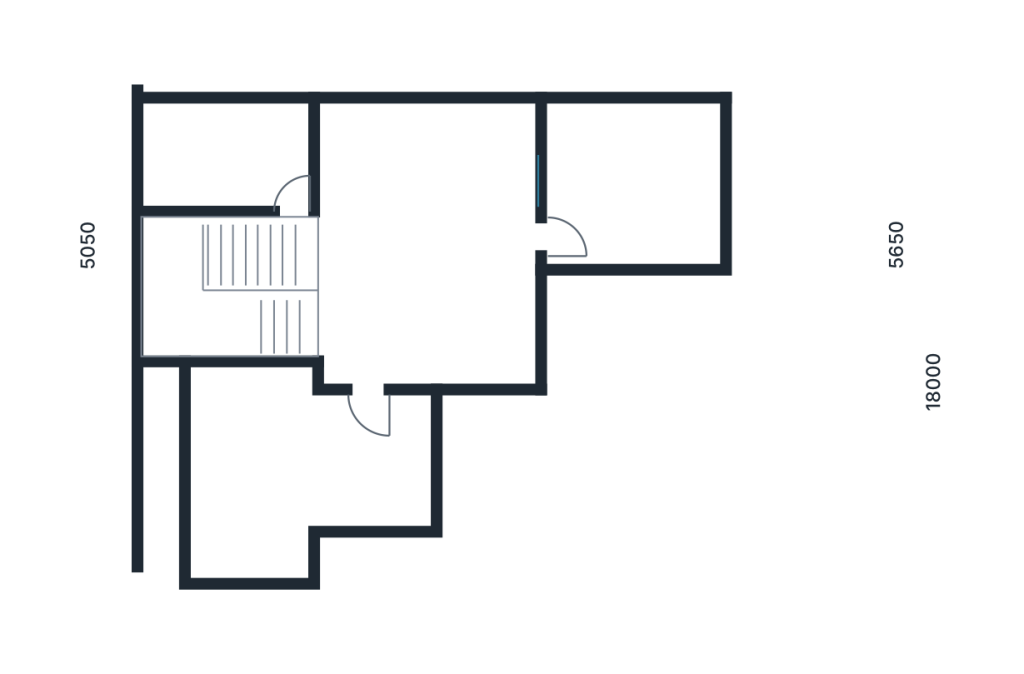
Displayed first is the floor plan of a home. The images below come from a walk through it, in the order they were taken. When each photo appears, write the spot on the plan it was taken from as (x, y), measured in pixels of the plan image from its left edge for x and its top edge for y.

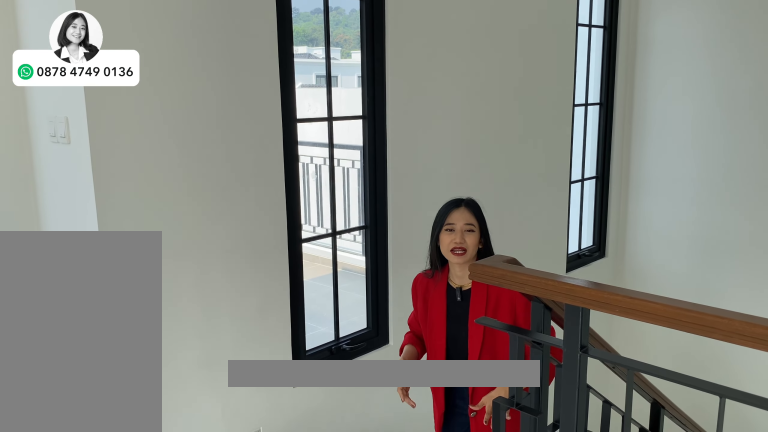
(398, 288)
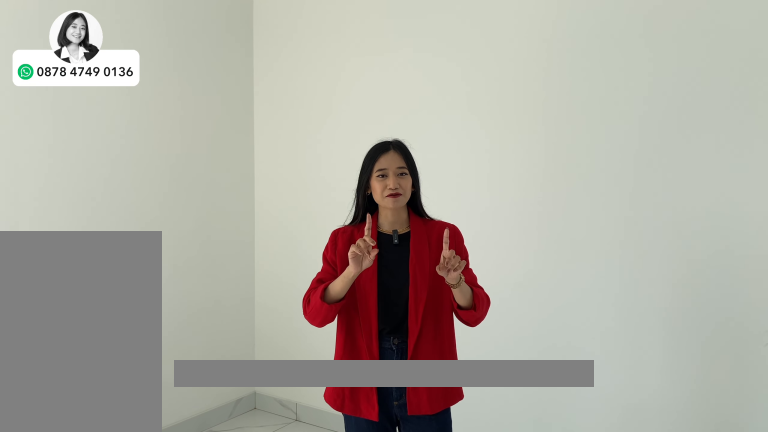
(398, 288)
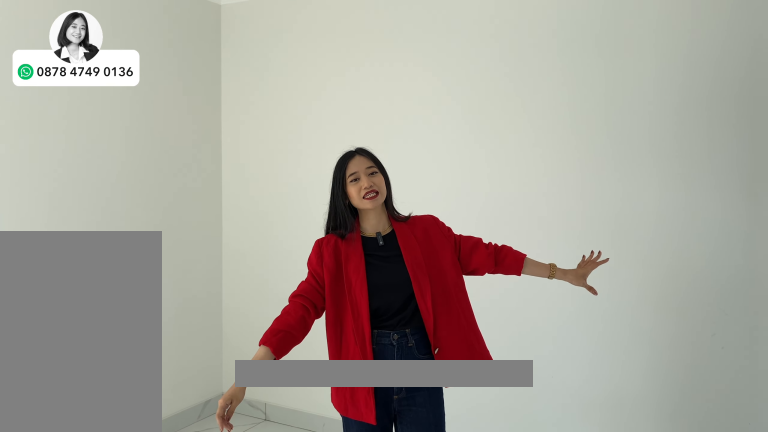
(398, 288)
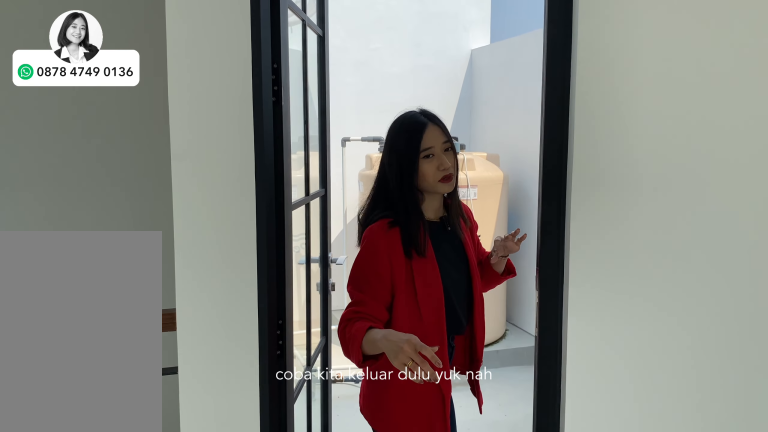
(420, 240)
